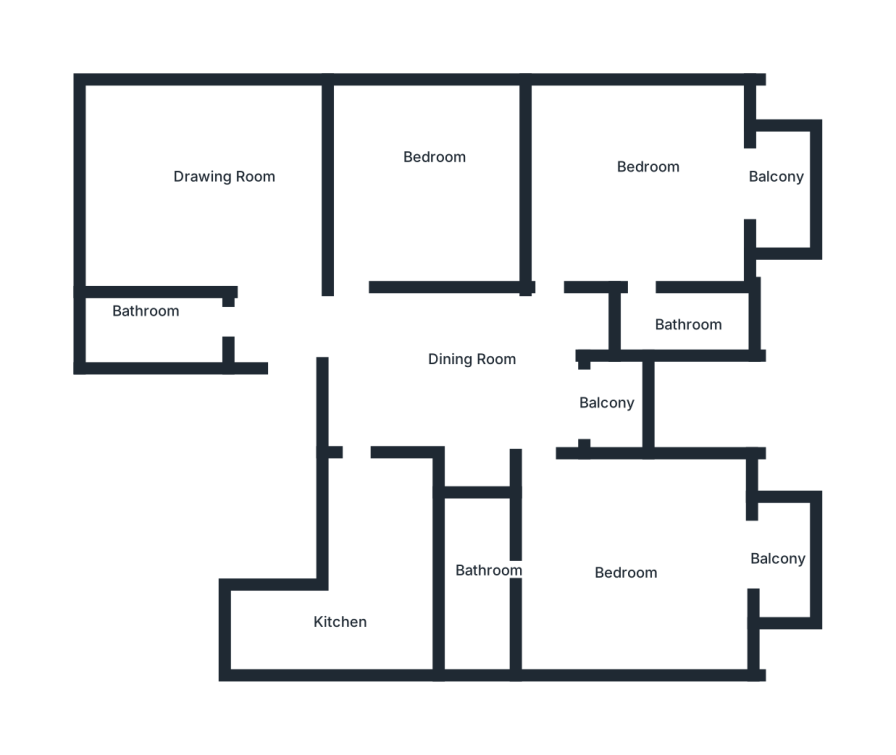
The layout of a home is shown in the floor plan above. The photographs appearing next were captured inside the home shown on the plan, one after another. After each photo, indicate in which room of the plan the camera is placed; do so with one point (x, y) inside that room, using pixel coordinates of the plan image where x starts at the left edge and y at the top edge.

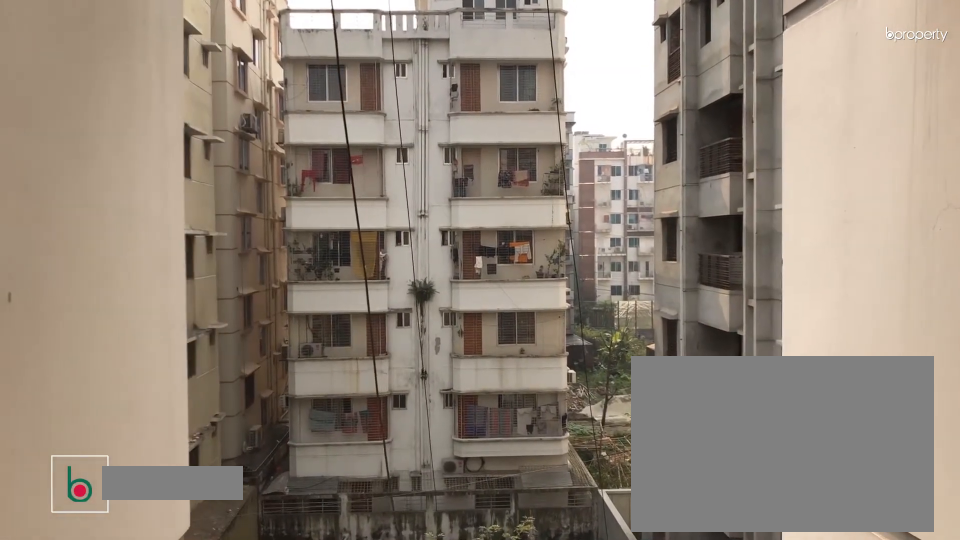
(614, 402)
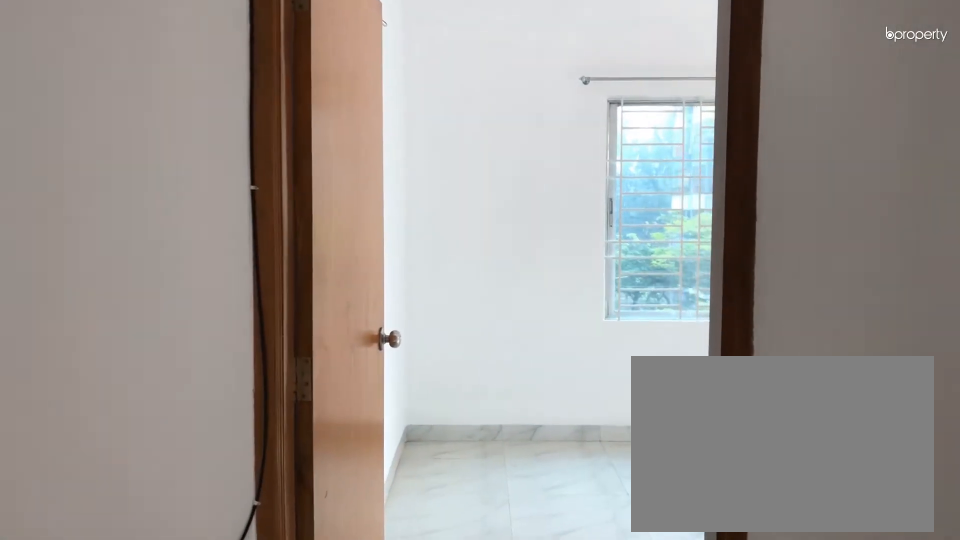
(549, 324)
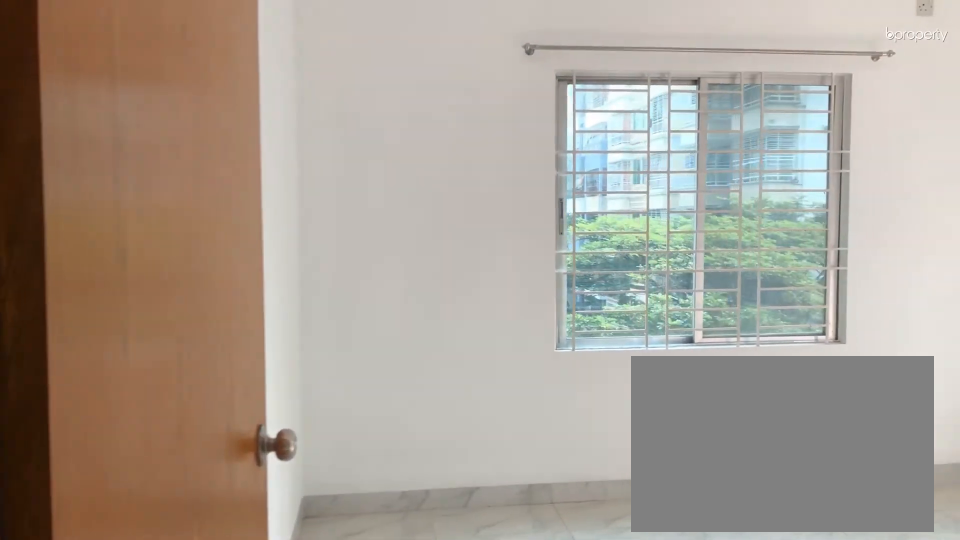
(647, 202)
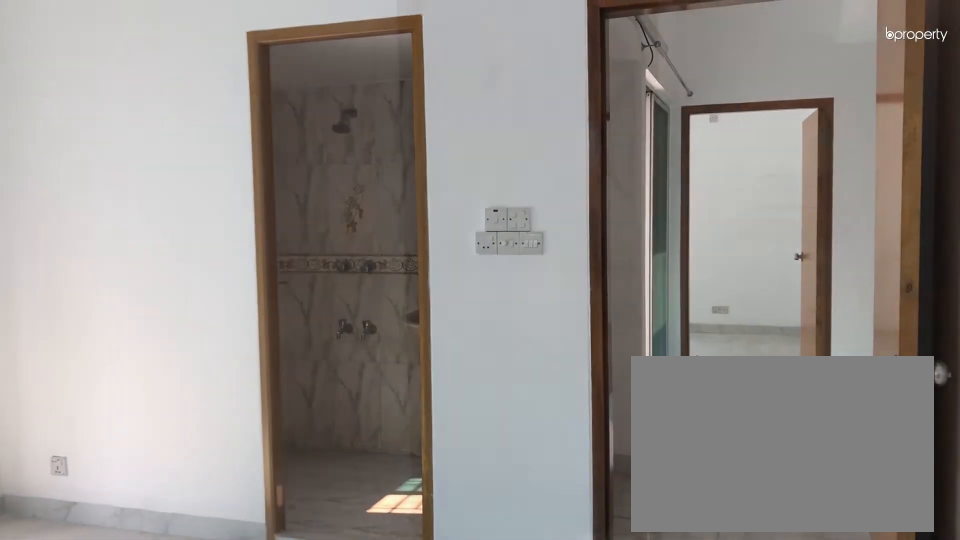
(645, 216)
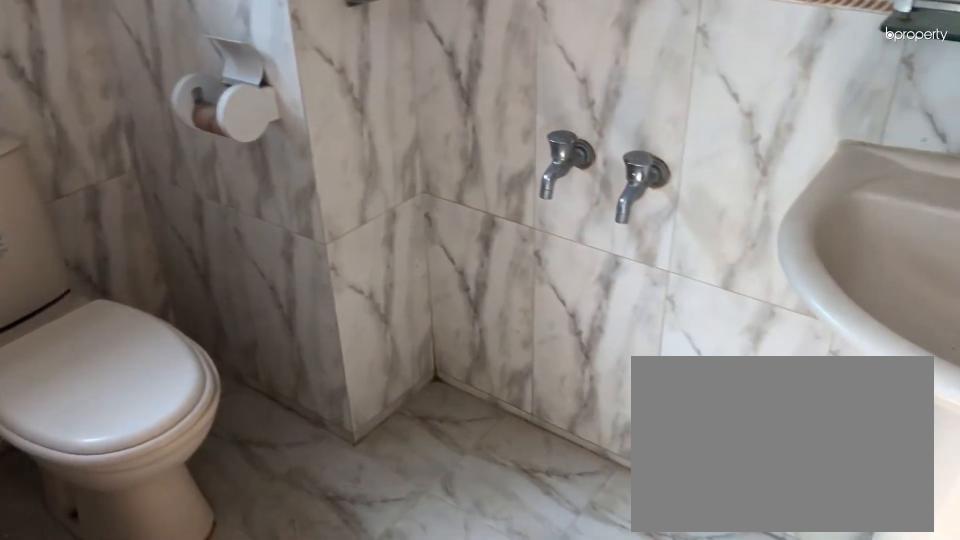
(673, 317)
